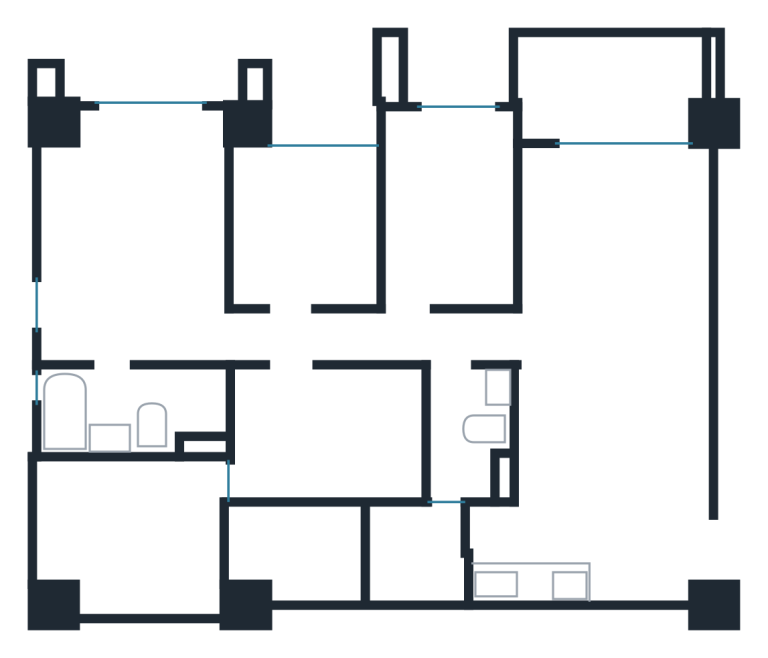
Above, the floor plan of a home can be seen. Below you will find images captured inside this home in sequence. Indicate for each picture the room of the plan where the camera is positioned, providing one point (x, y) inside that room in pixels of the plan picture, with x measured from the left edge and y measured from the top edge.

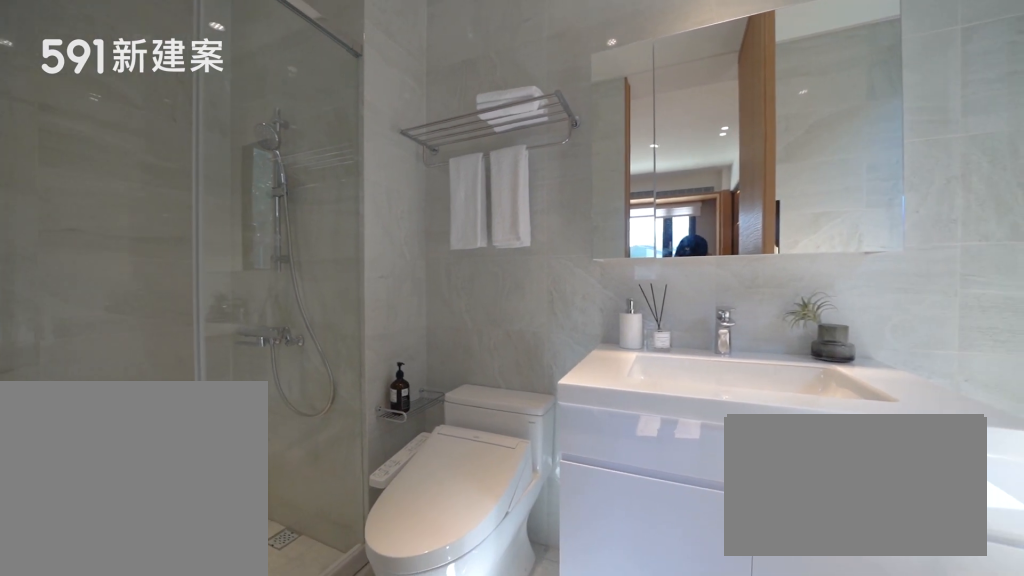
(130, 410)
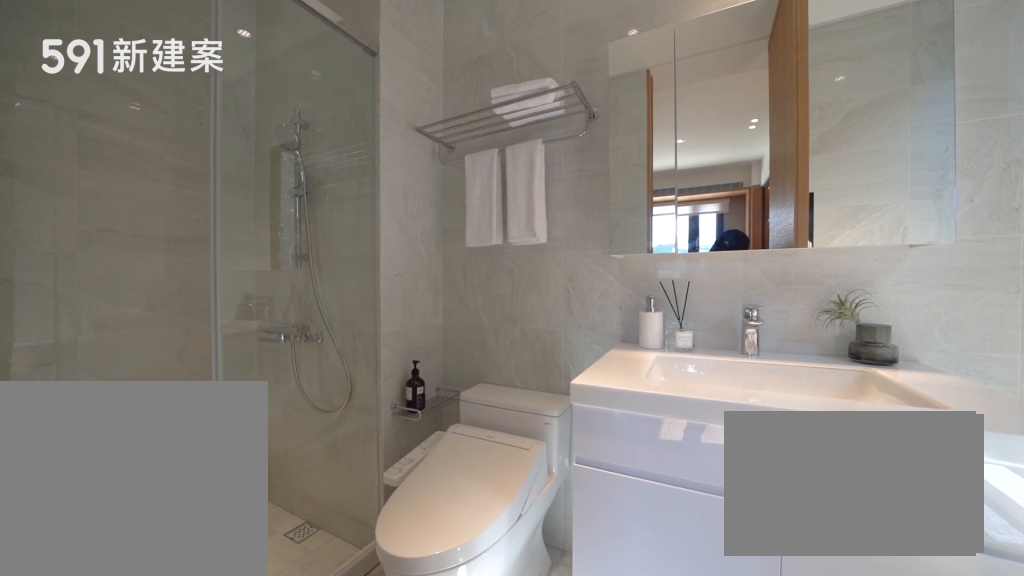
(130, 410)
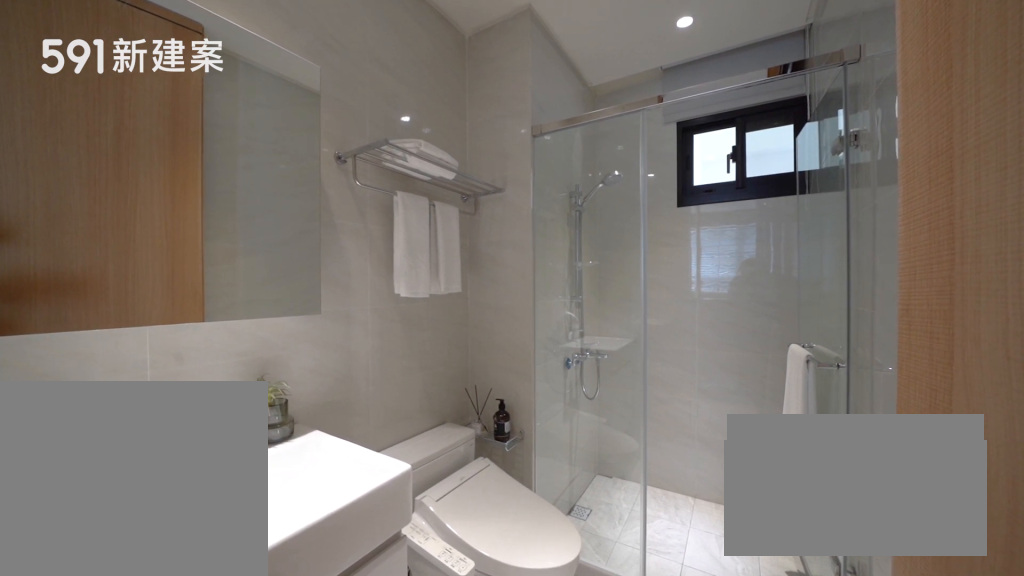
(468, 436)
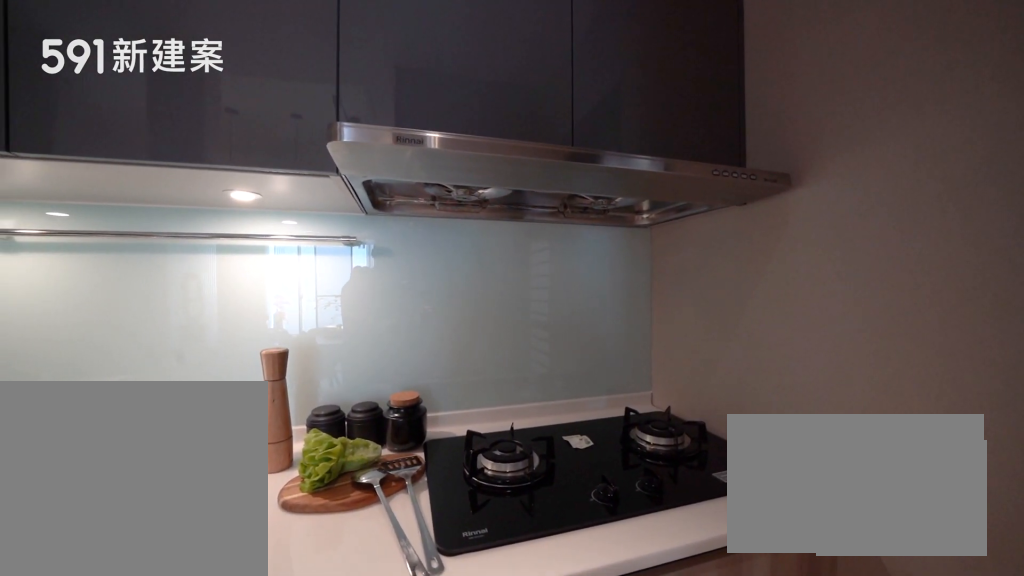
(551, 555)
